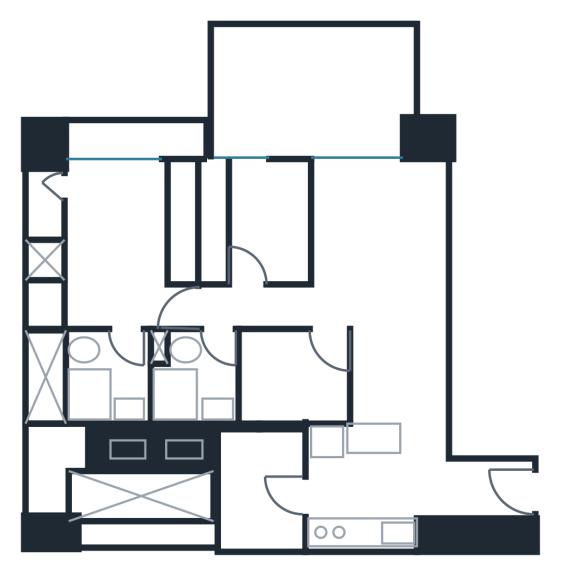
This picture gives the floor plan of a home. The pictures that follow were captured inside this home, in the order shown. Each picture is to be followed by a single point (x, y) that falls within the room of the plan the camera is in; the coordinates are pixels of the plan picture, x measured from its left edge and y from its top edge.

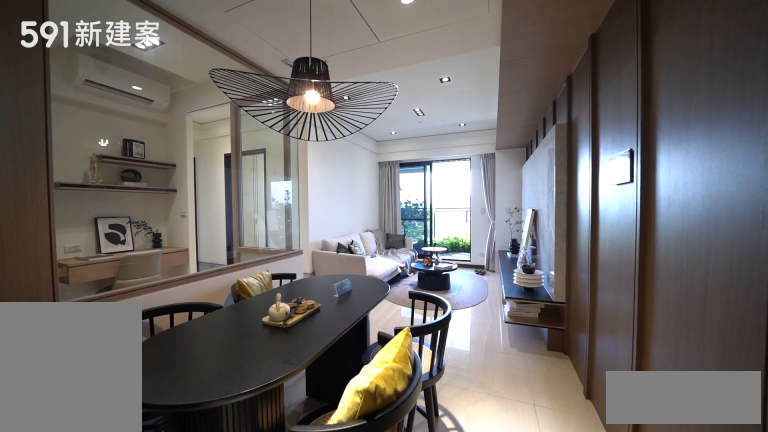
(397, 373)
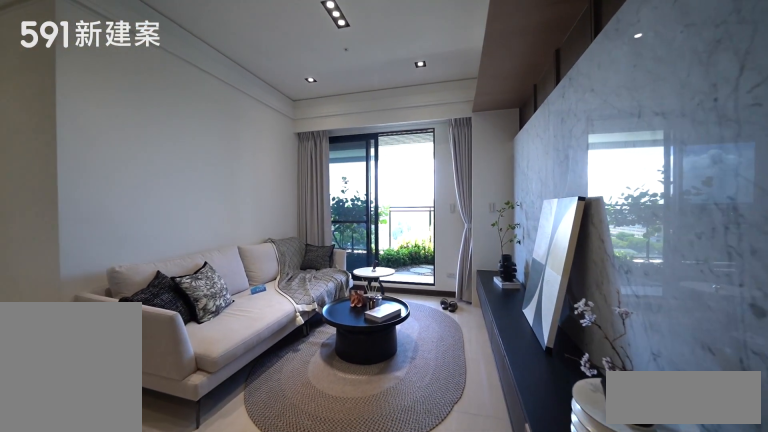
(380, 236)
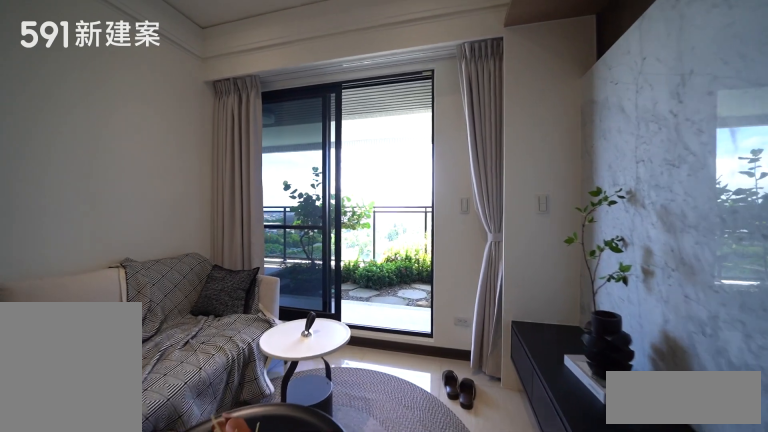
(380, 236)
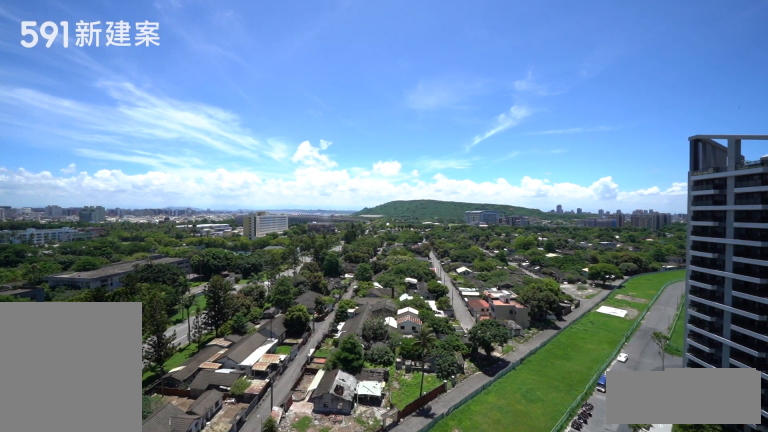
(315, 90)
